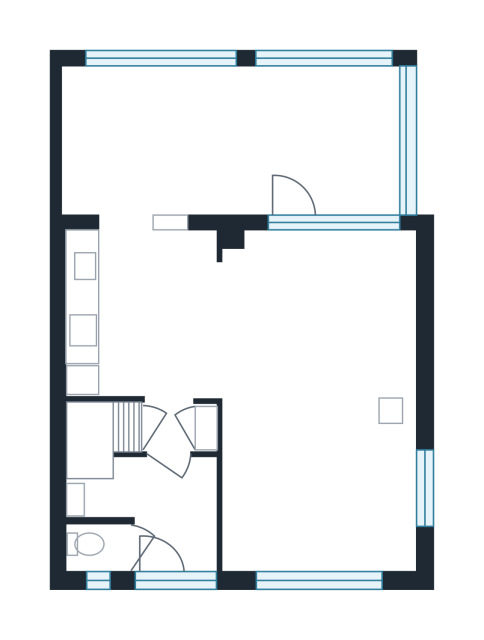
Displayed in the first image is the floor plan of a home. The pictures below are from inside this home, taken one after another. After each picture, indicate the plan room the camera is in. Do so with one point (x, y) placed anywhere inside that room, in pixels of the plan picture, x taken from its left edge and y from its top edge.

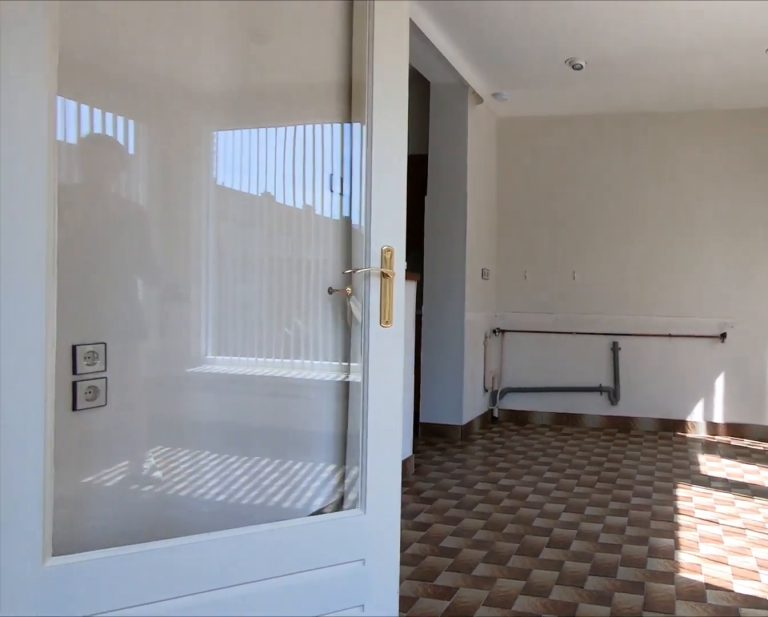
(229, 140)
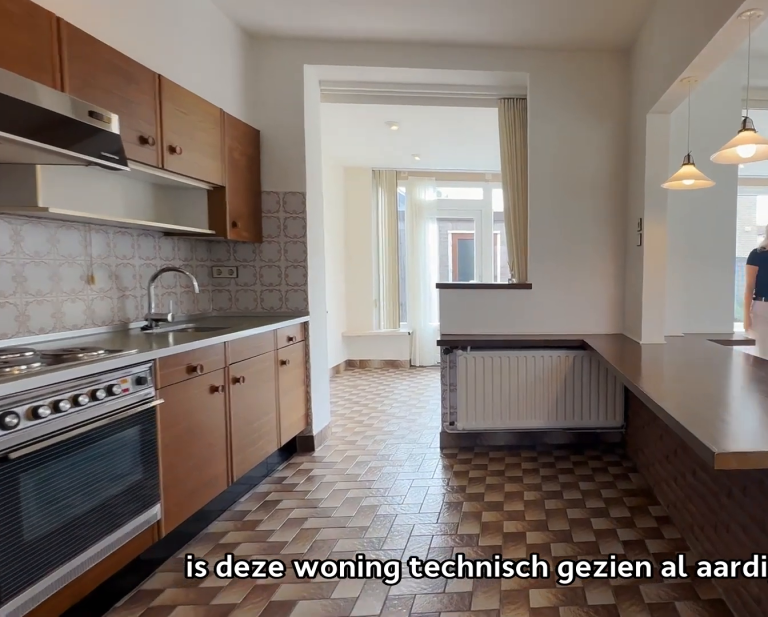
(317, 401)
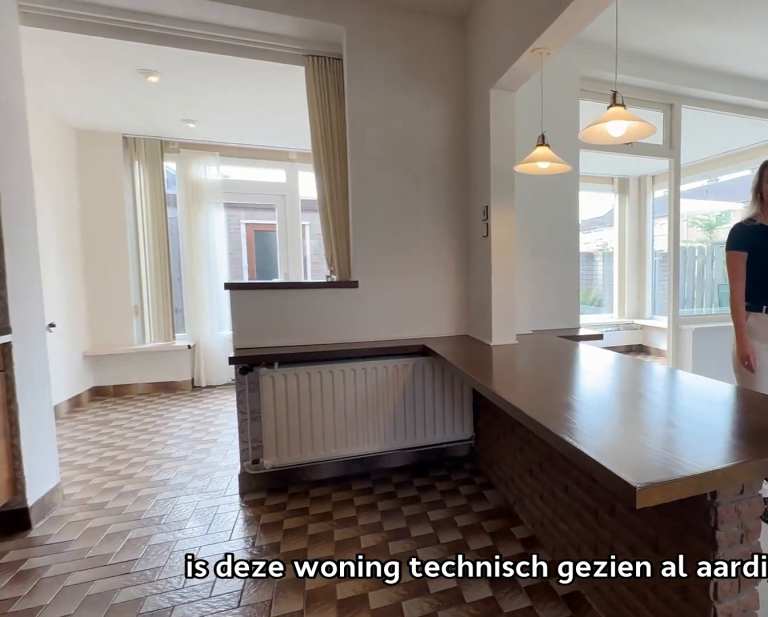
(317, 401)
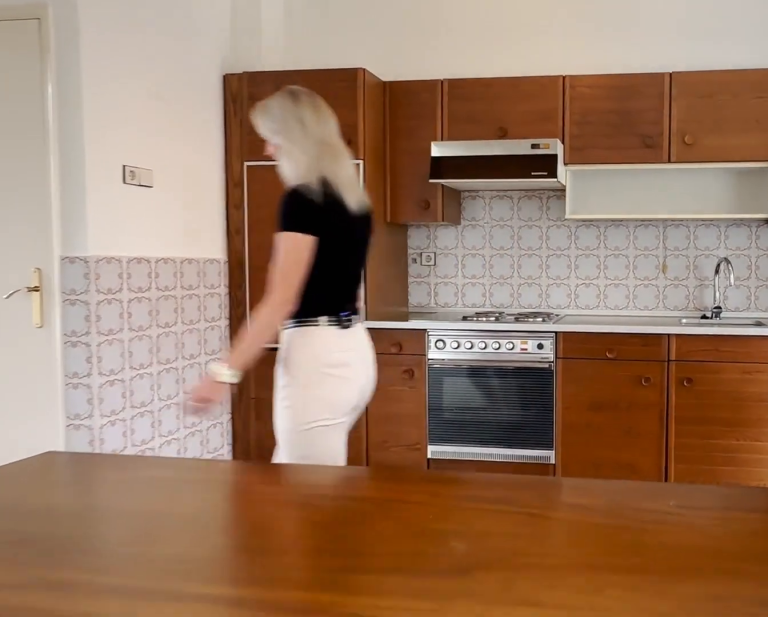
(159, 326)
